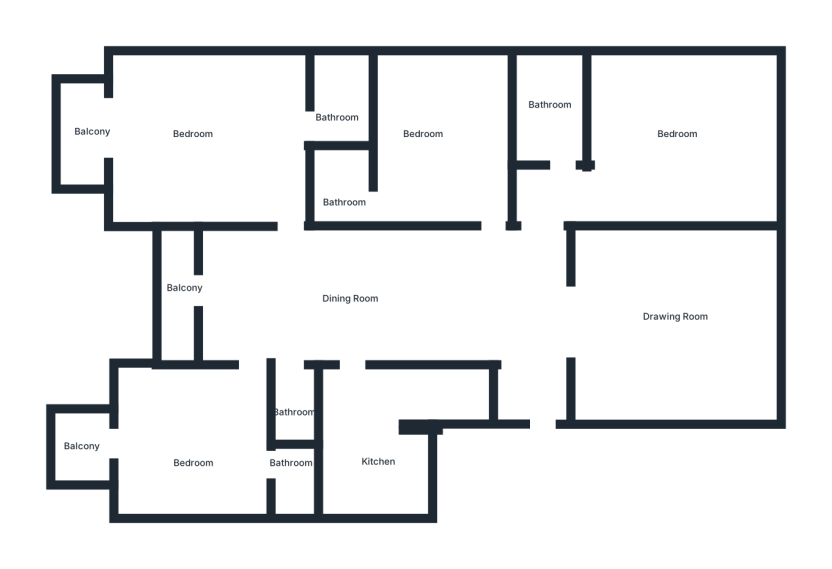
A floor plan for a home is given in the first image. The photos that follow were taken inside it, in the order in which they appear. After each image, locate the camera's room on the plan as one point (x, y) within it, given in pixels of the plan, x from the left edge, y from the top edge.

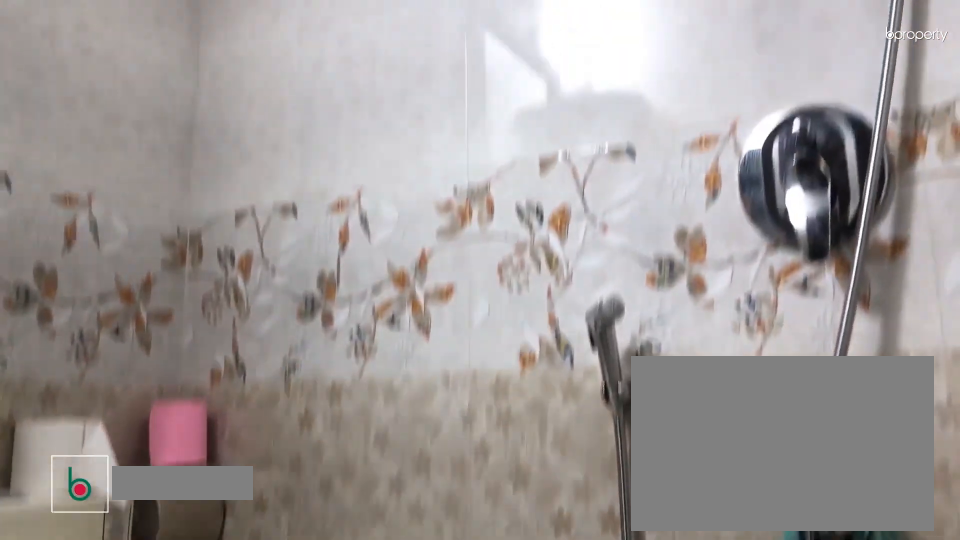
(343, 189)
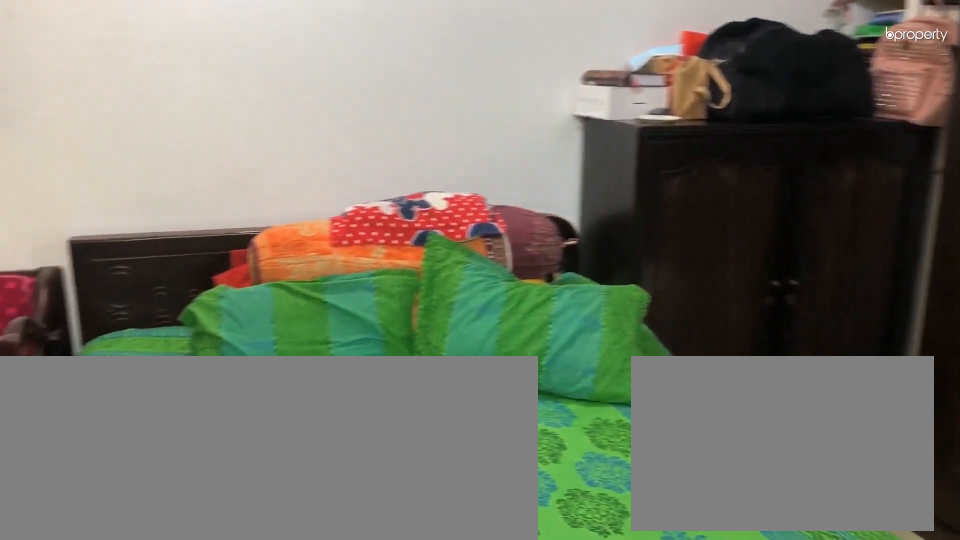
(190, 125)
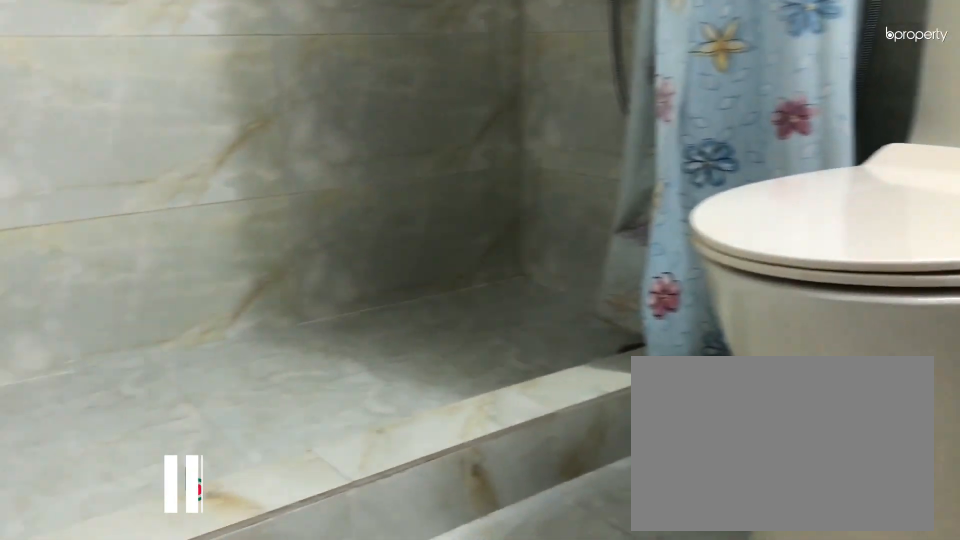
(349, 94)
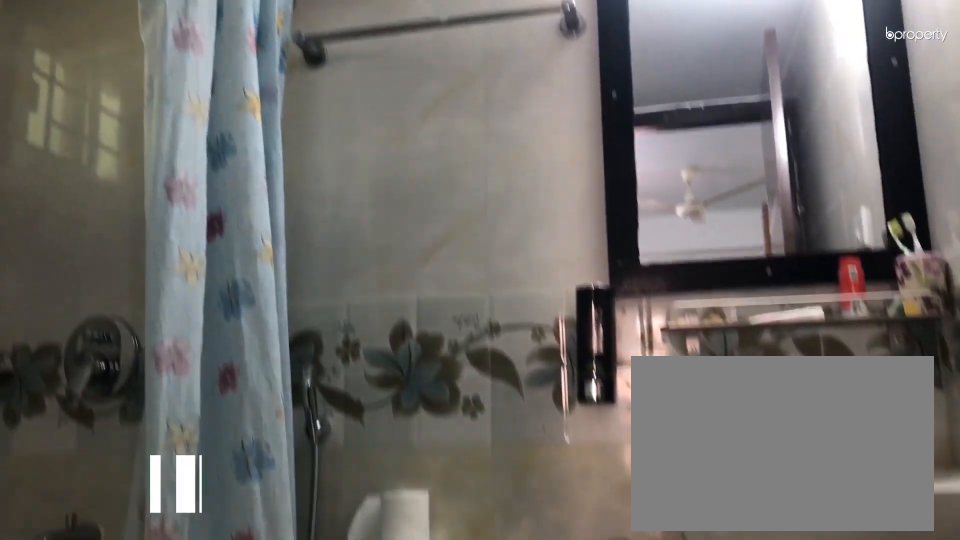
(349, 94)
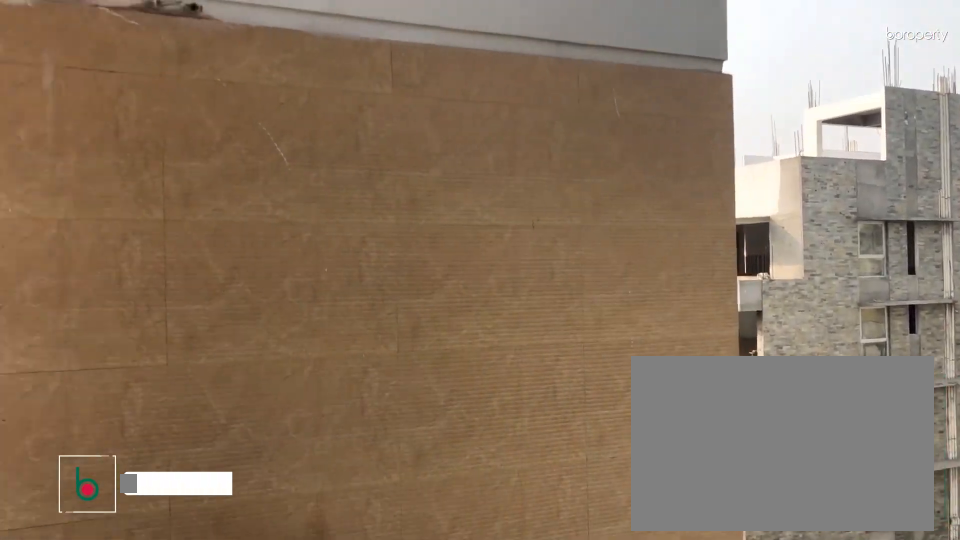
(178, 289)
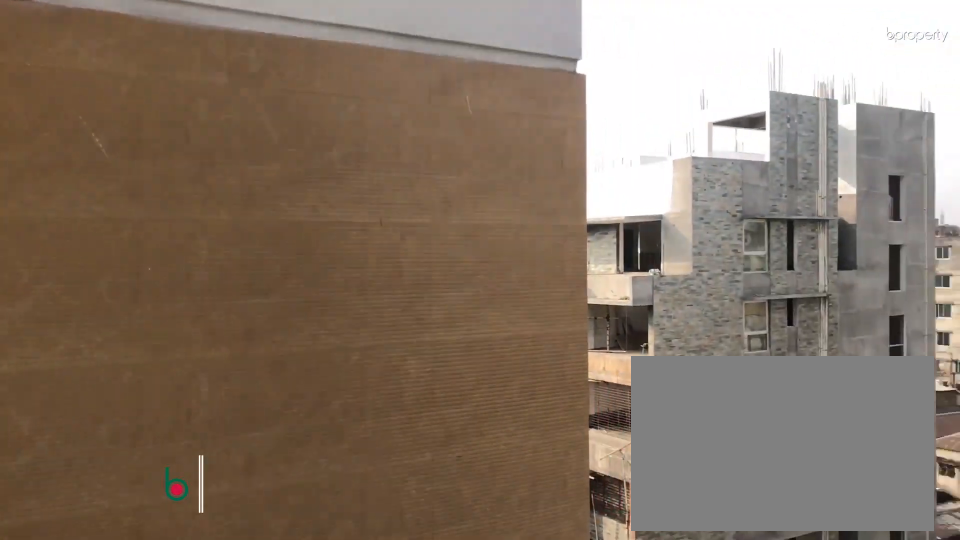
(178, 289)
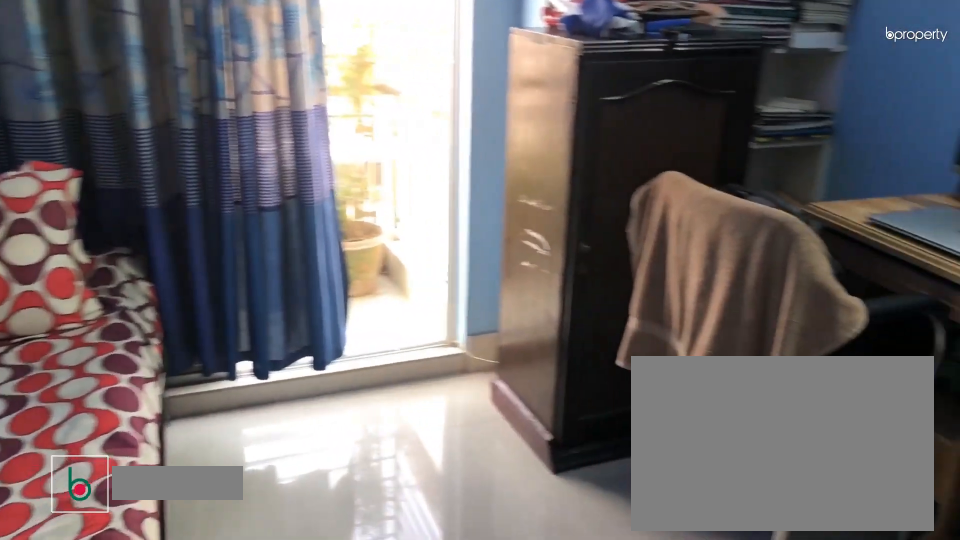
(207, 449)
